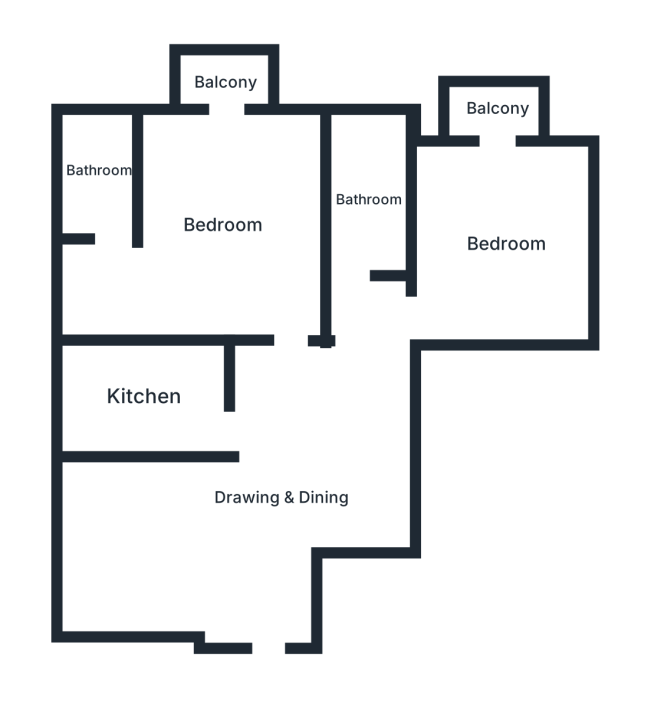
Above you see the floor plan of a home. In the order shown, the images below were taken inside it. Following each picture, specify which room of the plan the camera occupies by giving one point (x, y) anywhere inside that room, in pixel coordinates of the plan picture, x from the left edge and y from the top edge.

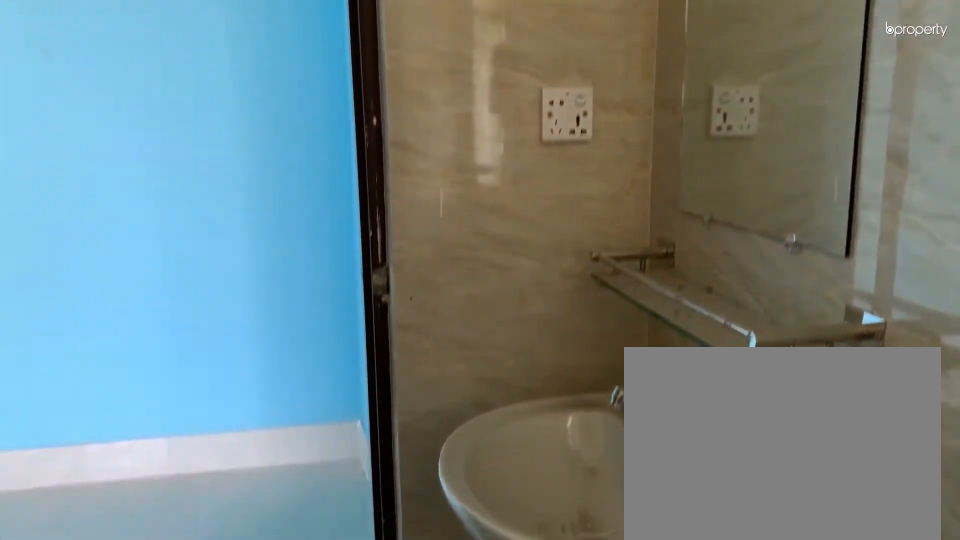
(102, 169)
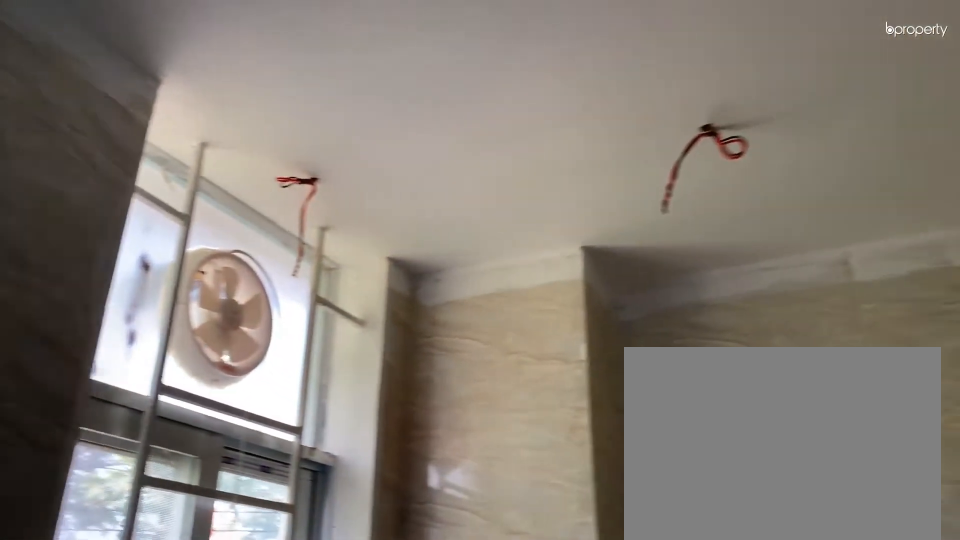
(99, 170)
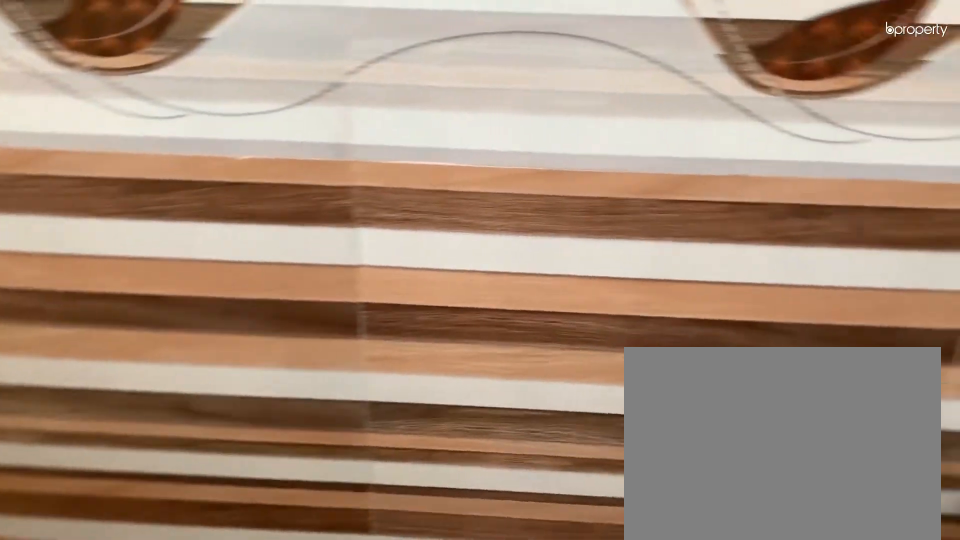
(368, 196)
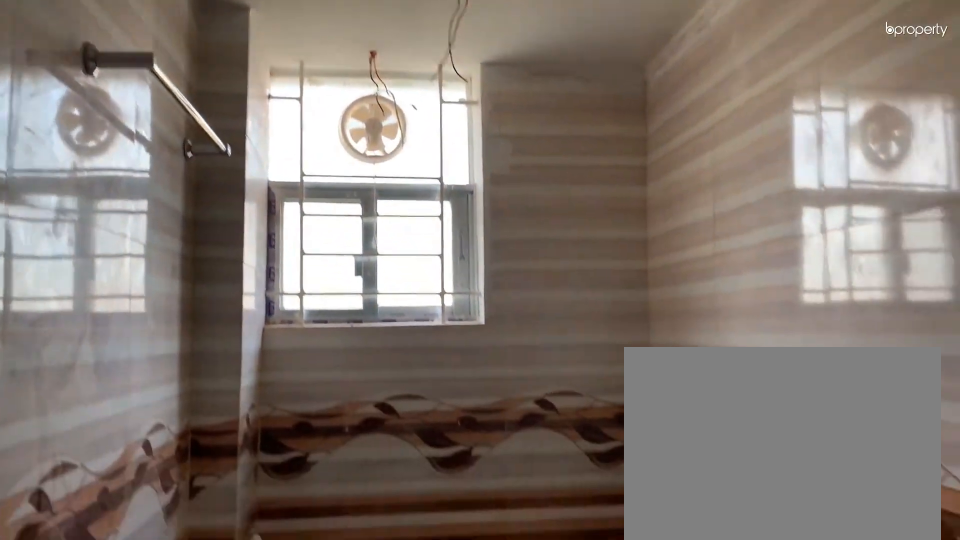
(367, 194)
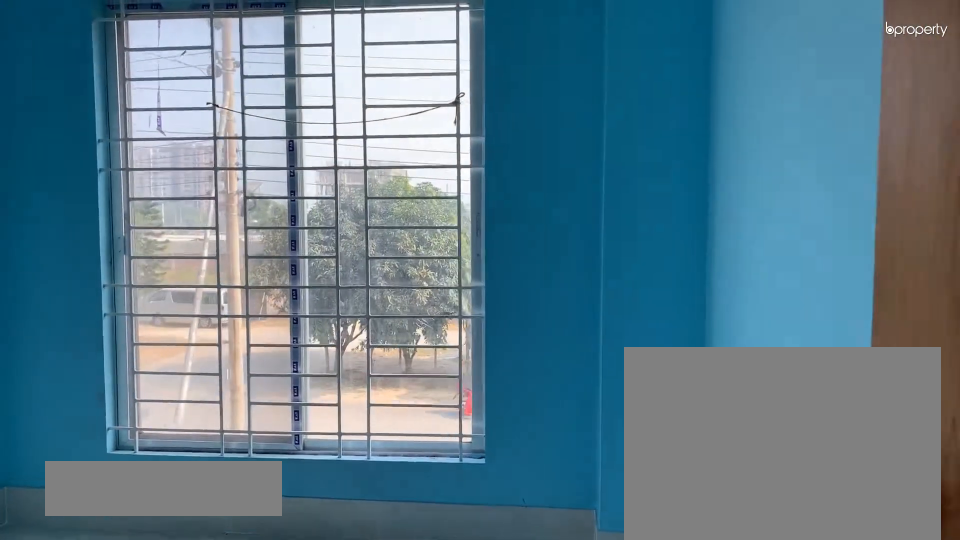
(505, 241)
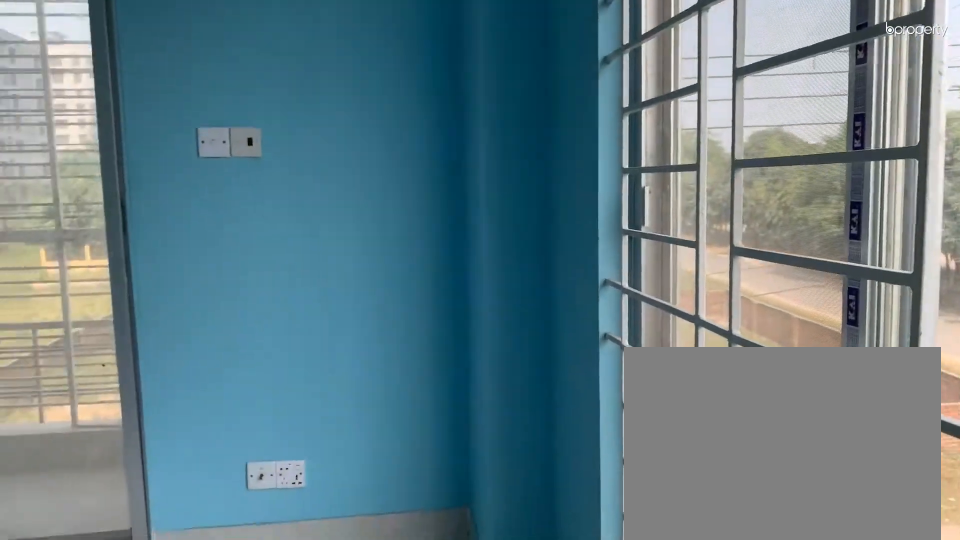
(499, 241)
